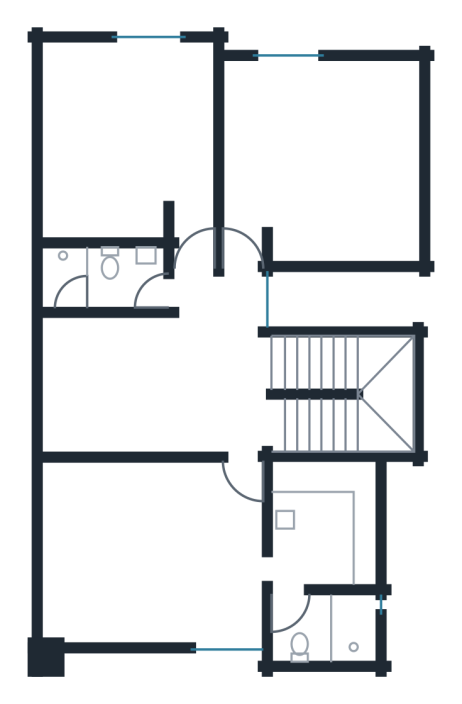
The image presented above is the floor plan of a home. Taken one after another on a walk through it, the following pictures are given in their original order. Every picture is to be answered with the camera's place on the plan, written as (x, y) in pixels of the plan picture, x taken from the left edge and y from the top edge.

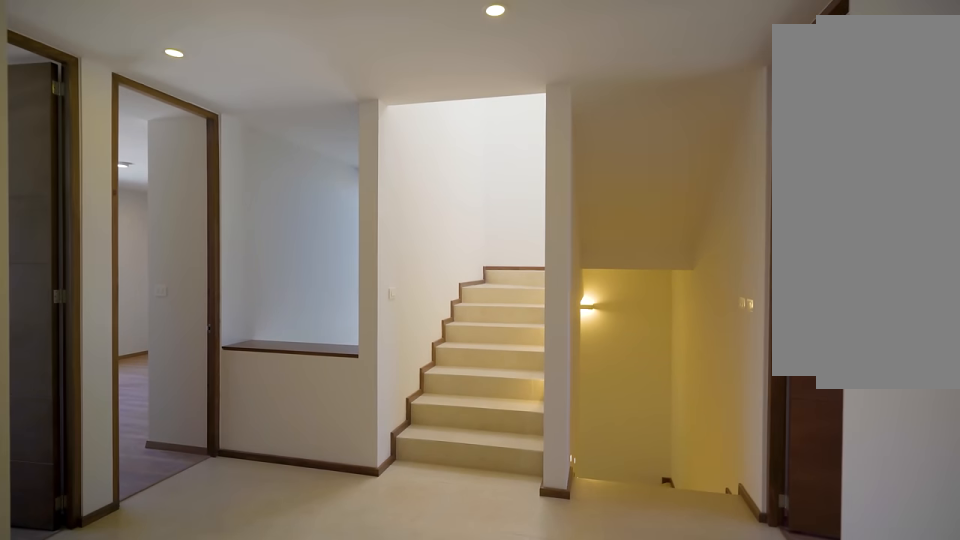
(213, 407)
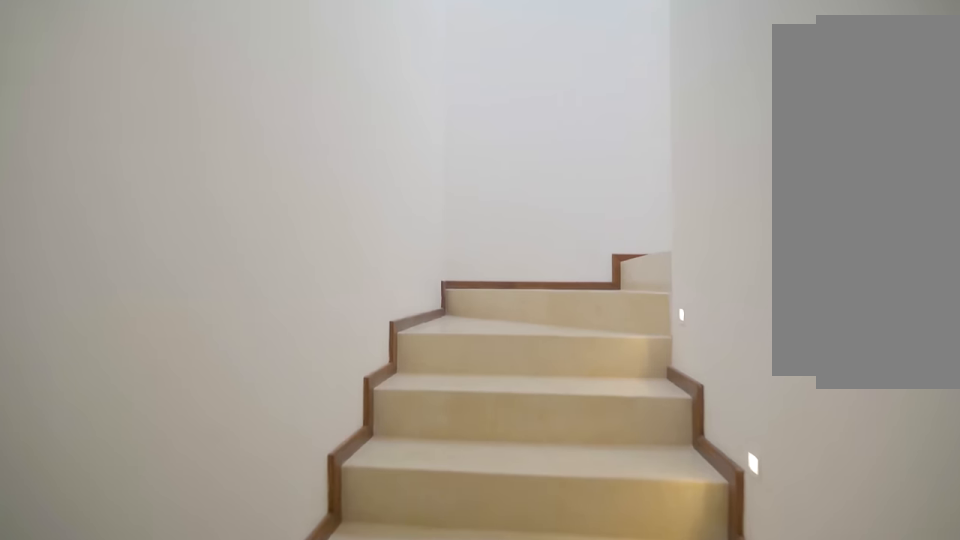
(267, 381)
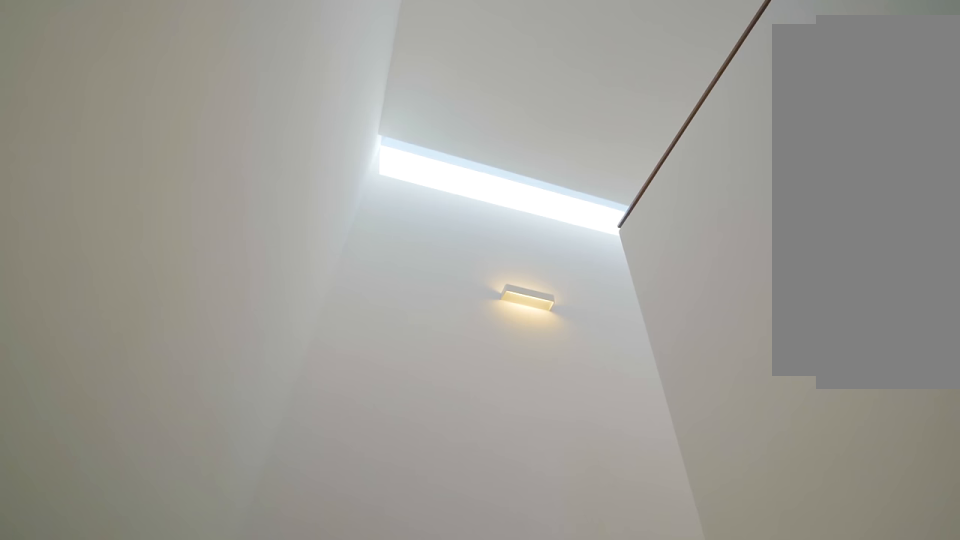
(344, 368)
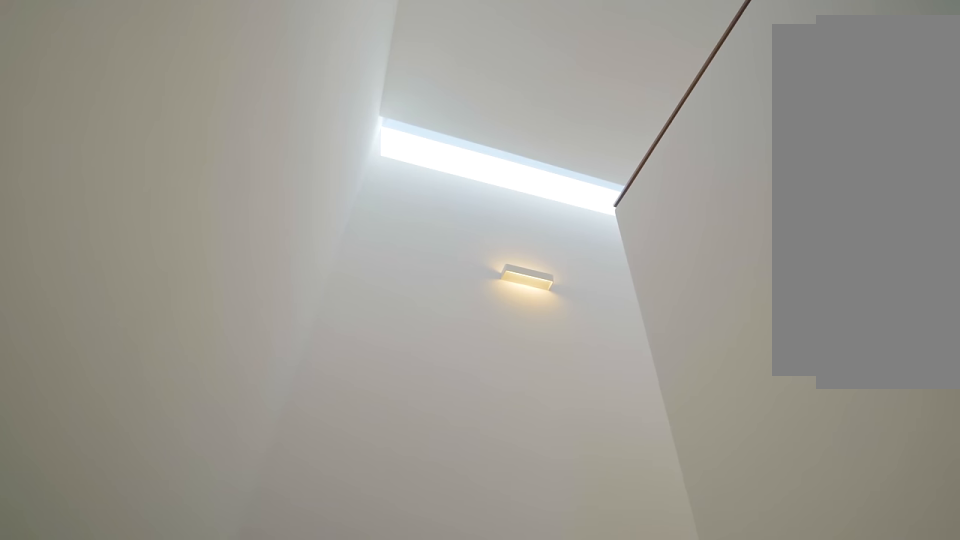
(338, 367)
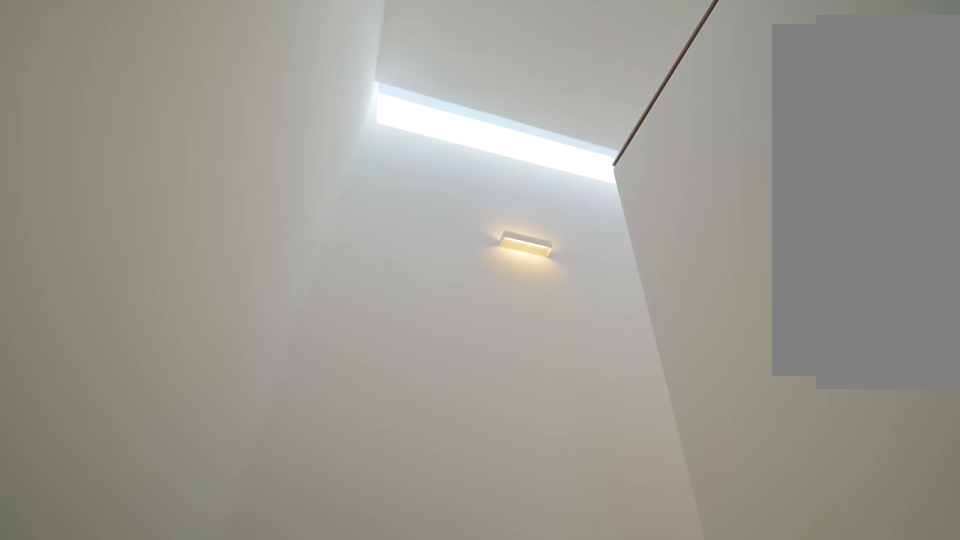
(338, 367)
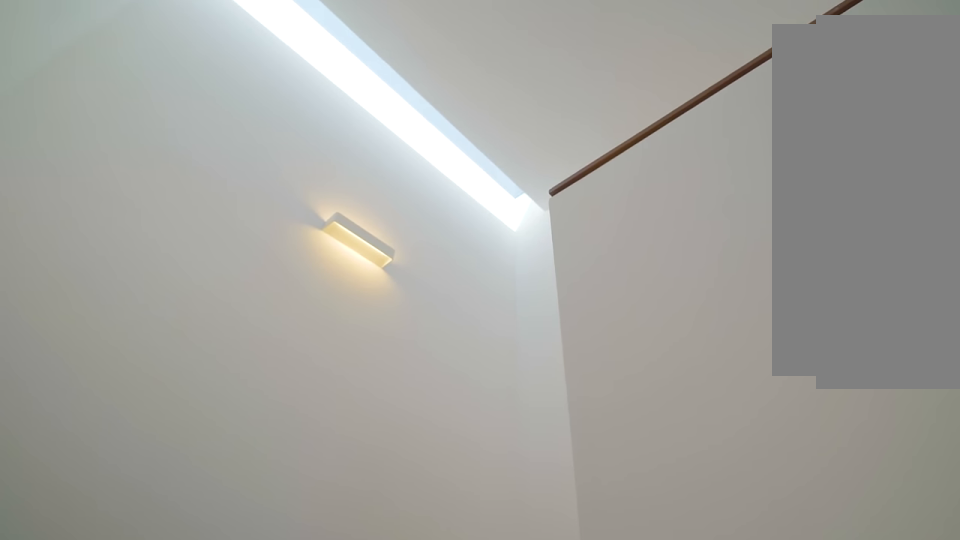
(338, 360)
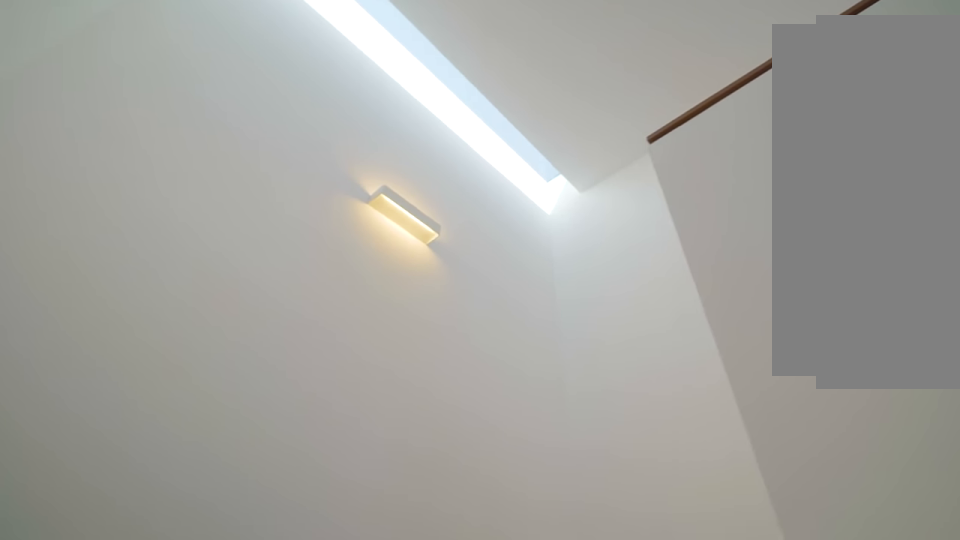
(340, 359)
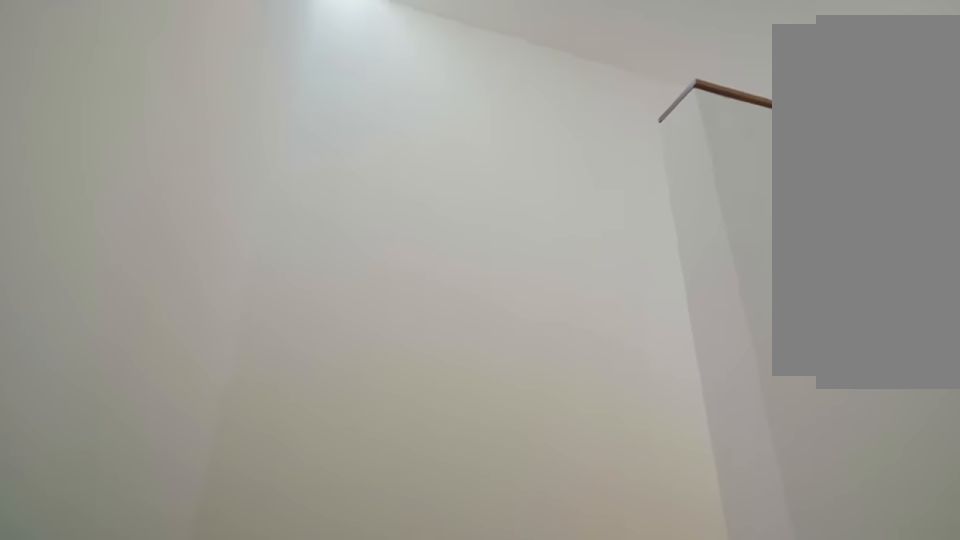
(374, 363)
